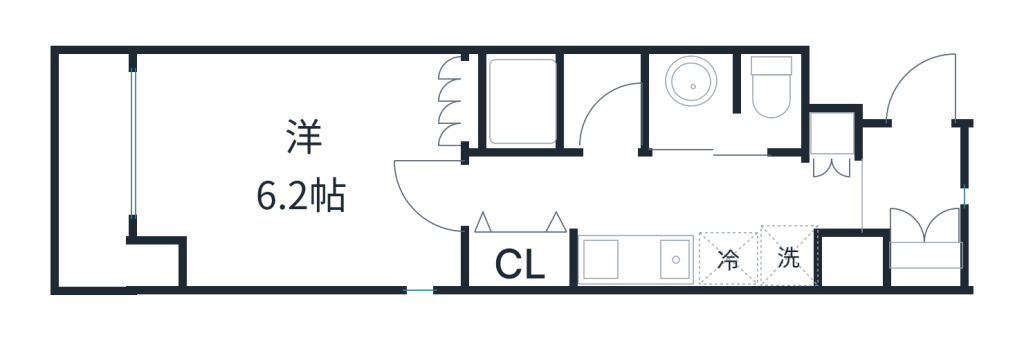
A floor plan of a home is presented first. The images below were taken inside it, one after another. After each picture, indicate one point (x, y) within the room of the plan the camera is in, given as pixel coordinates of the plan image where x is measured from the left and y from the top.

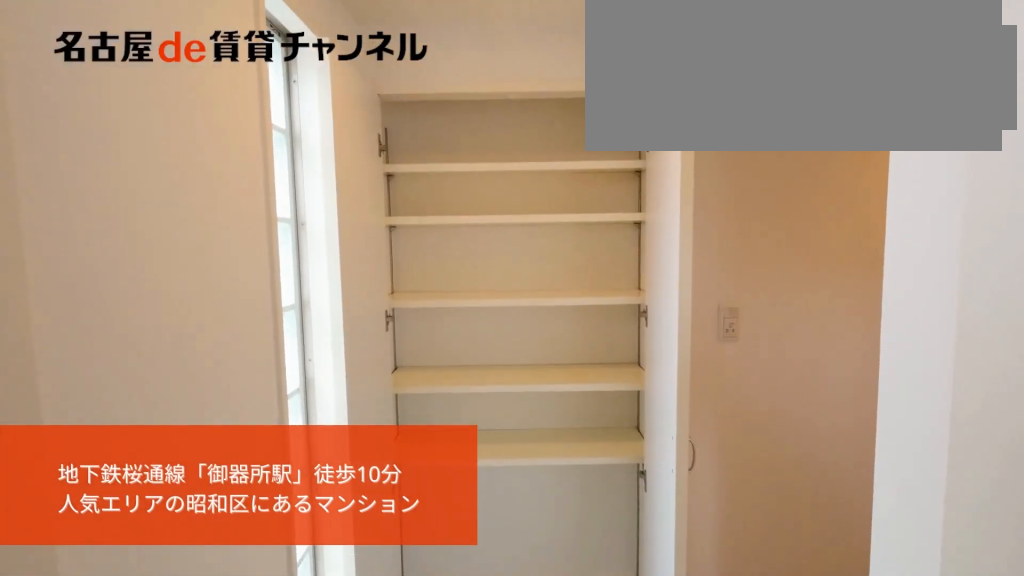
(911, 196)
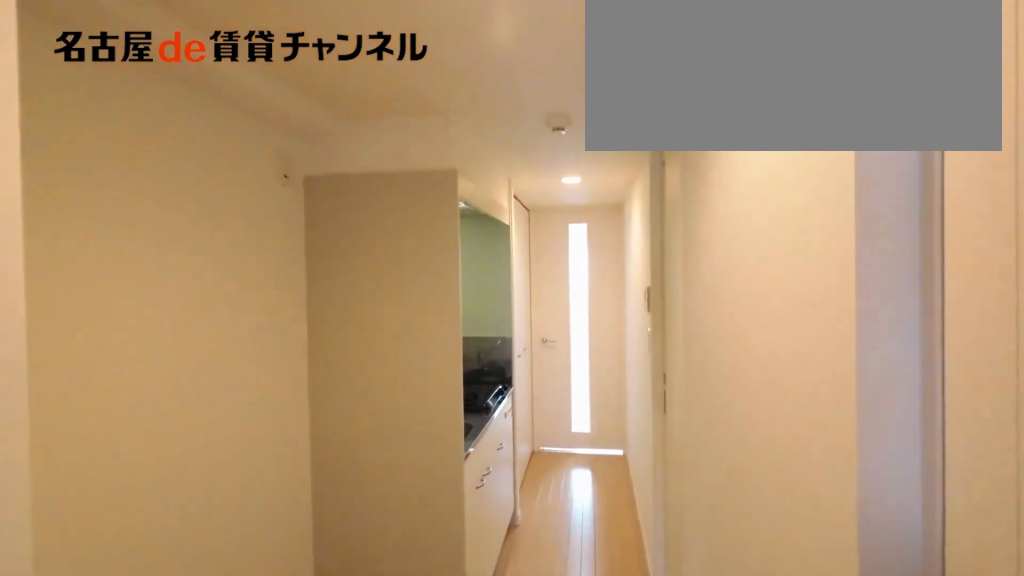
(911, 196)
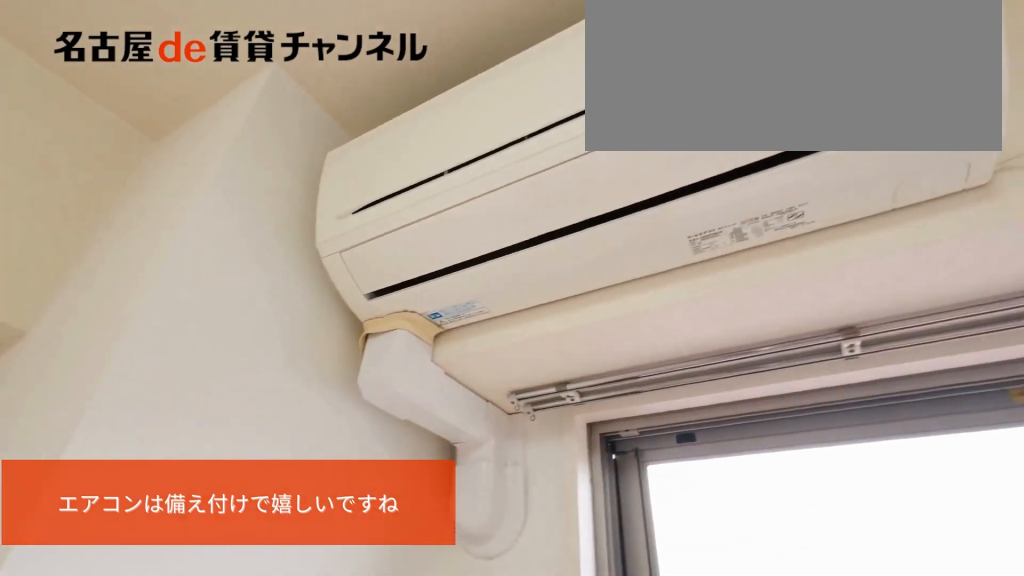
(298, 168)
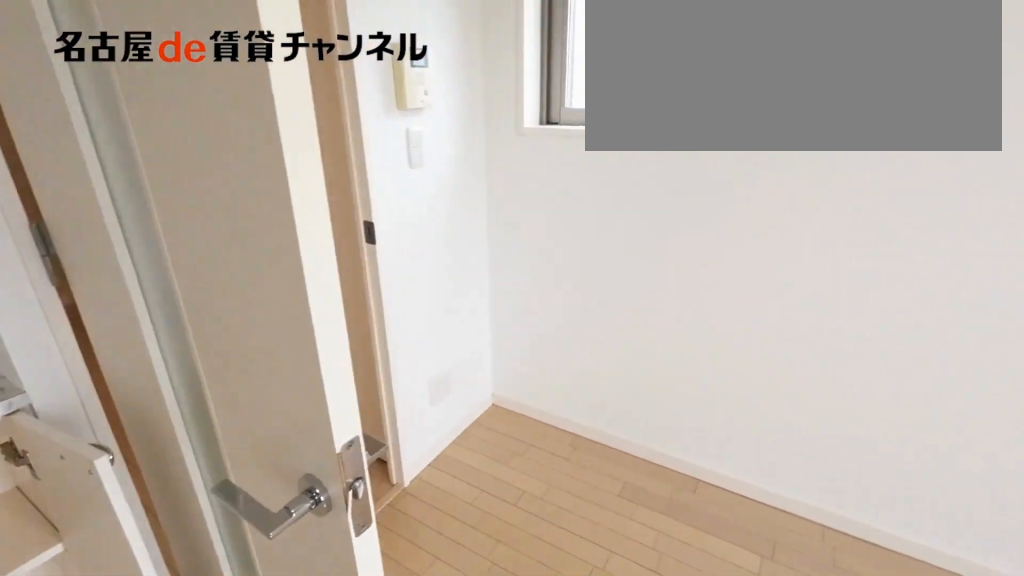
(298, 168)
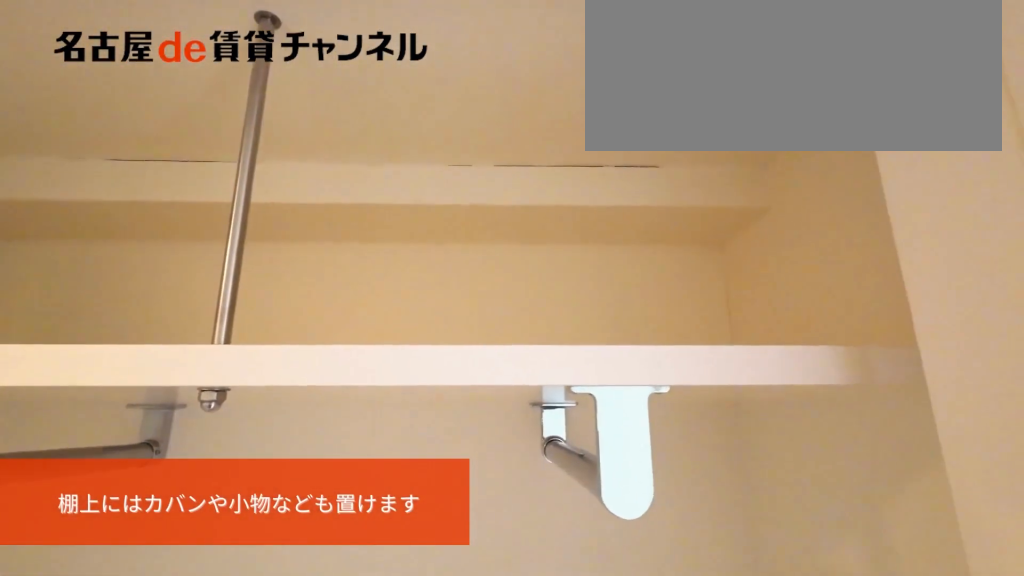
(523, 259)
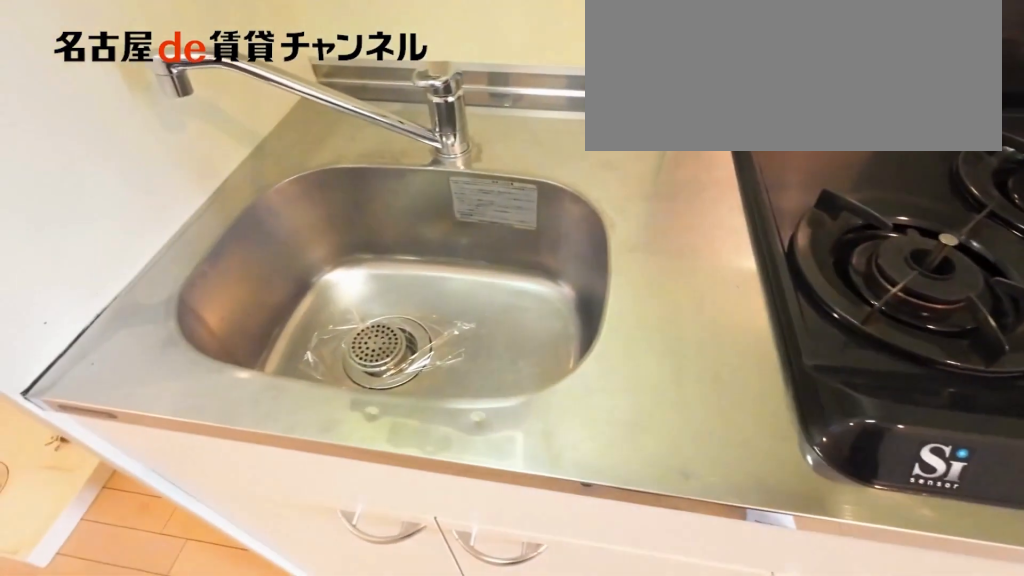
(662, 260)
